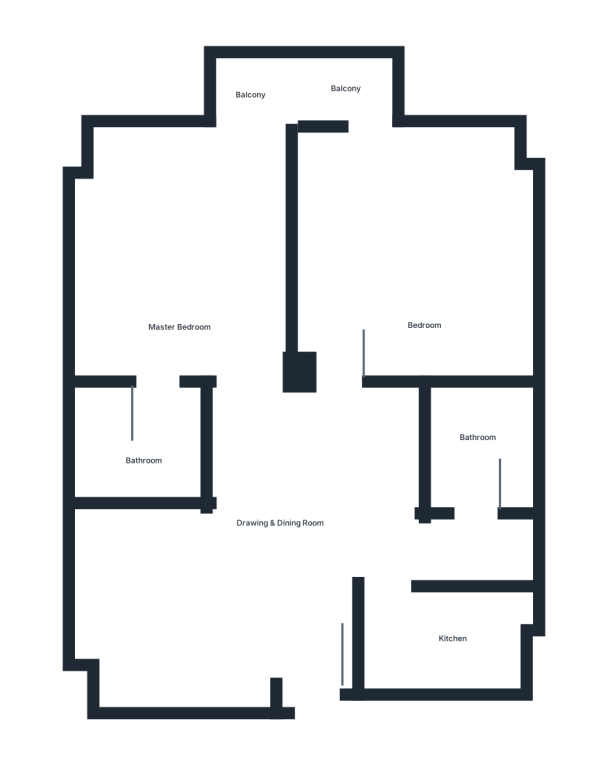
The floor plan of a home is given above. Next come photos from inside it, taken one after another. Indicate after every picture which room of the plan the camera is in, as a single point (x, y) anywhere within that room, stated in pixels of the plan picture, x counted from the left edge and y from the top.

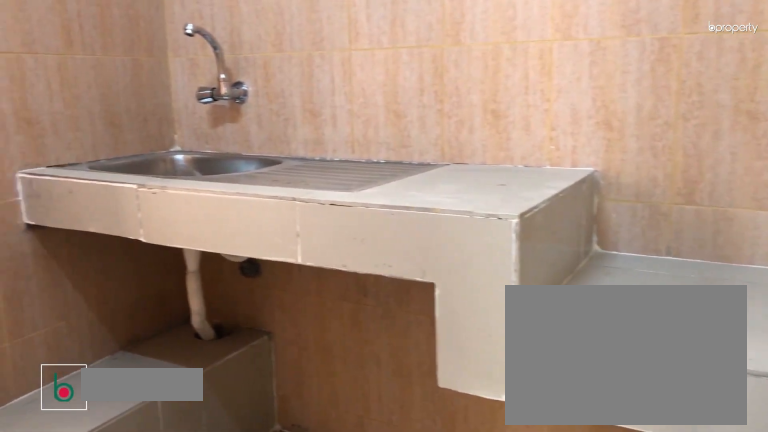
(453, 652)
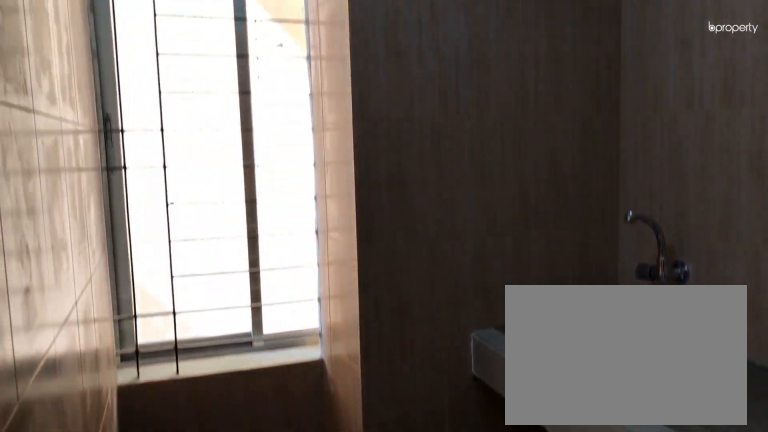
(452, 652)
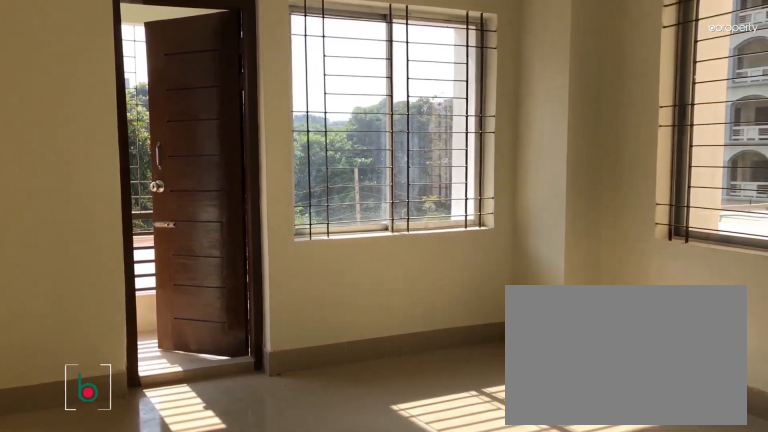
(422, 256)
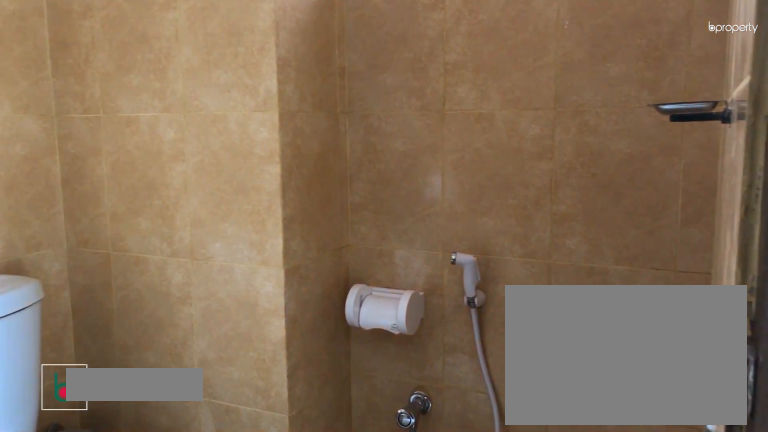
(144, 456)
